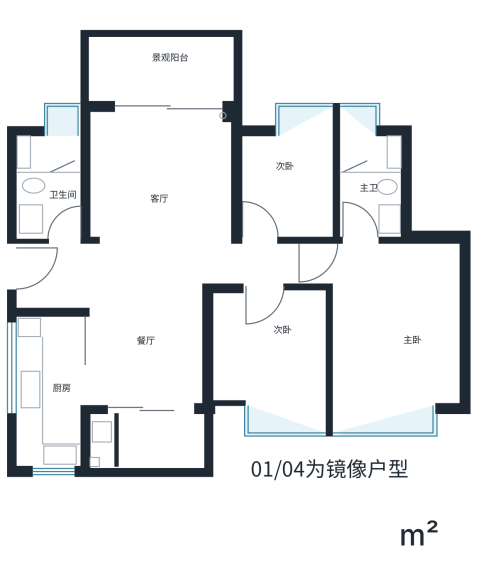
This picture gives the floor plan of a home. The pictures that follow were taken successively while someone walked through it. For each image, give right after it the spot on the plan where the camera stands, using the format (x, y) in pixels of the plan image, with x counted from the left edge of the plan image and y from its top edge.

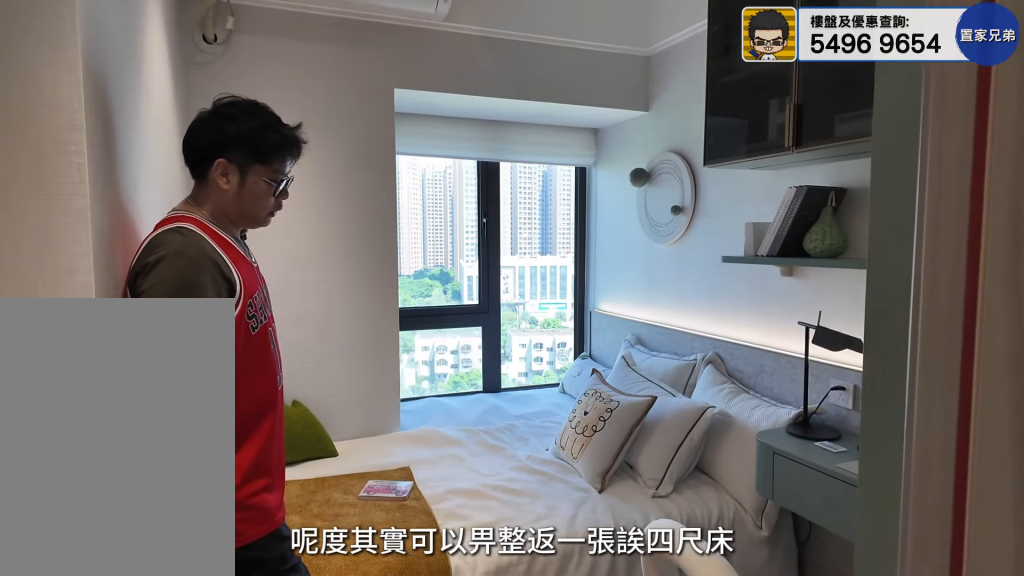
(266, 187)
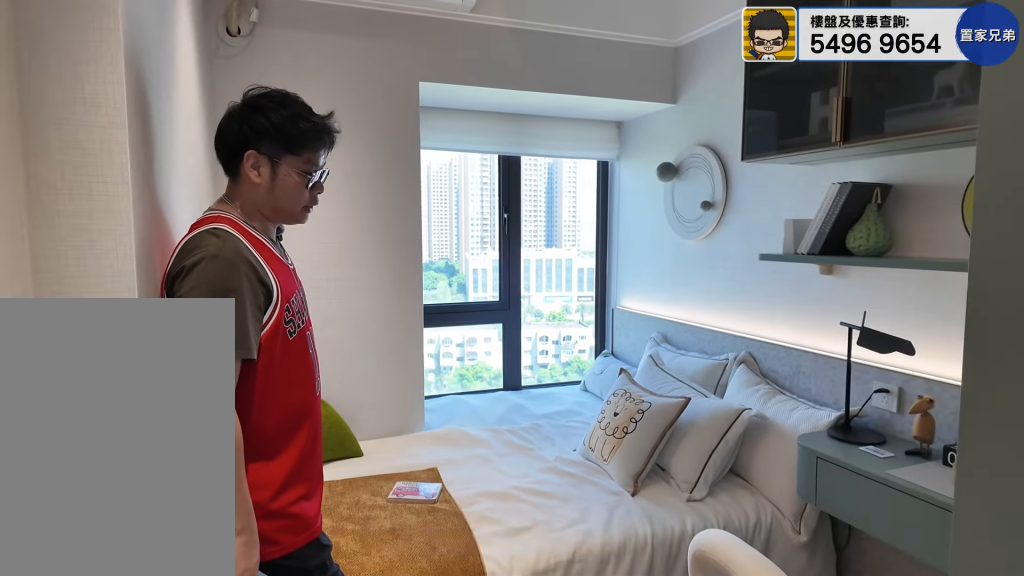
(268, 190)
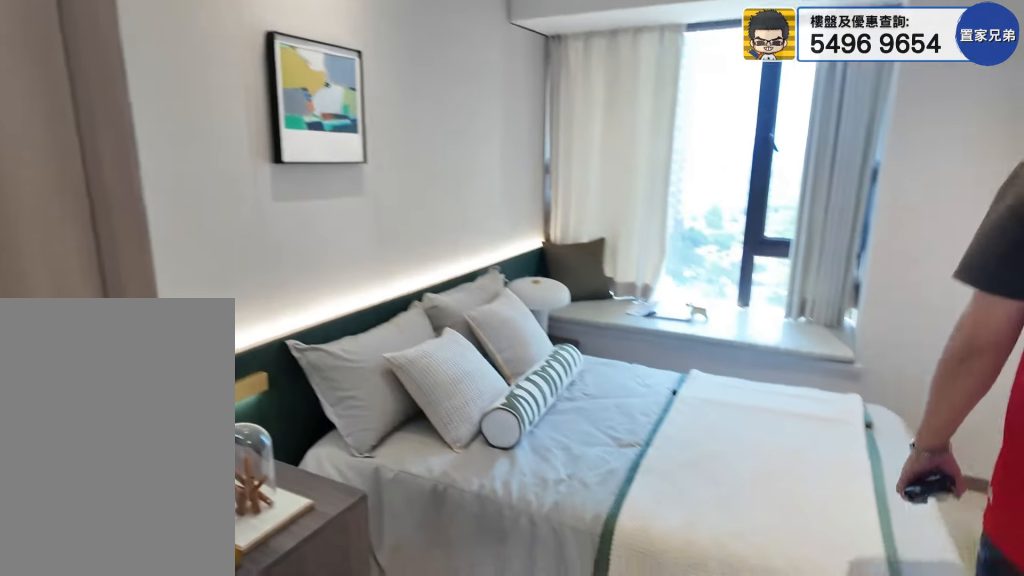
(261, 361)
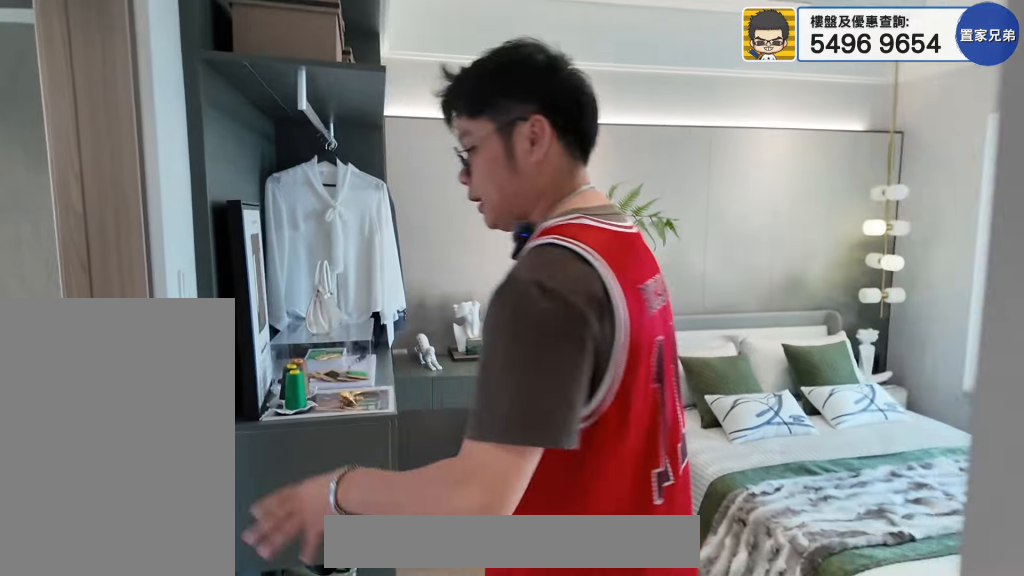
(373, 228)
